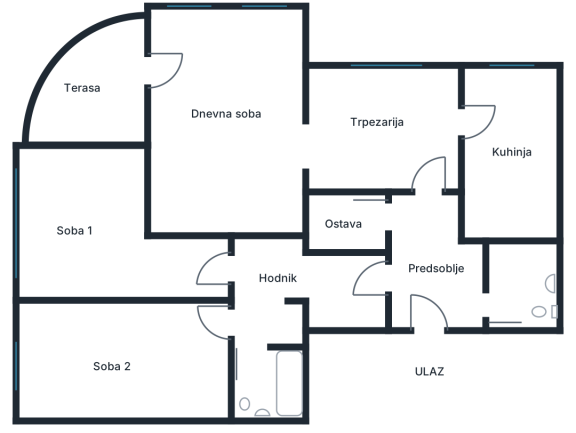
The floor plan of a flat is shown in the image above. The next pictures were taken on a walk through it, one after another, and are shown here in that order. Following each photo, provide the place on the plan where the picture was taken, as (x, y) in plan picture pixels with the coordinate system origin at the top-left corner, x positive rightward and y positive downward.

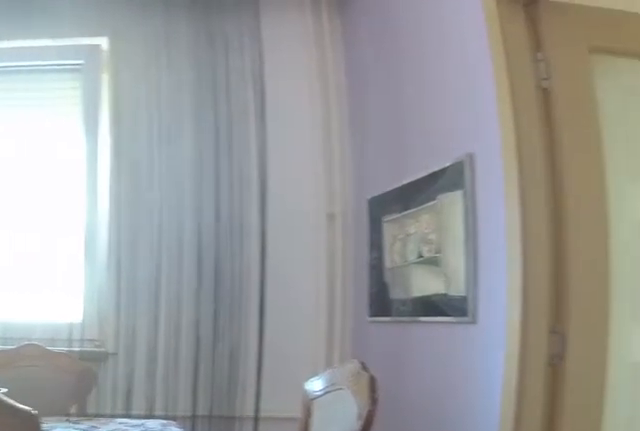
(434, 192)
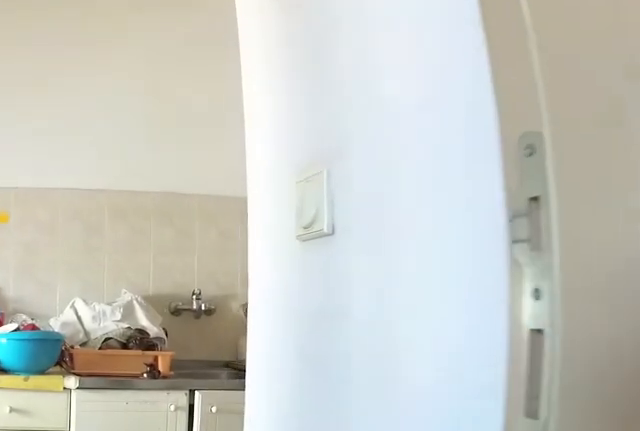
(433, 137)
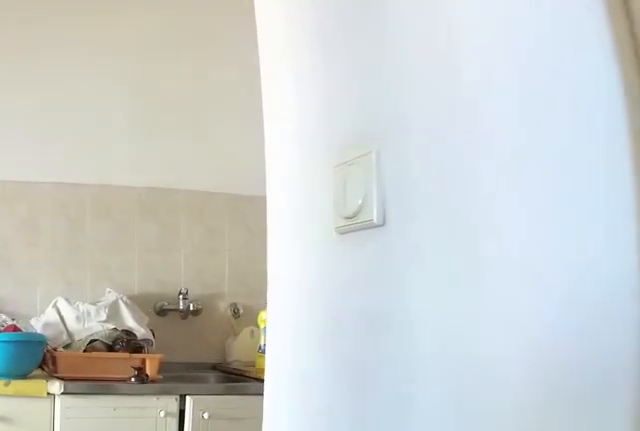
(436, 132)
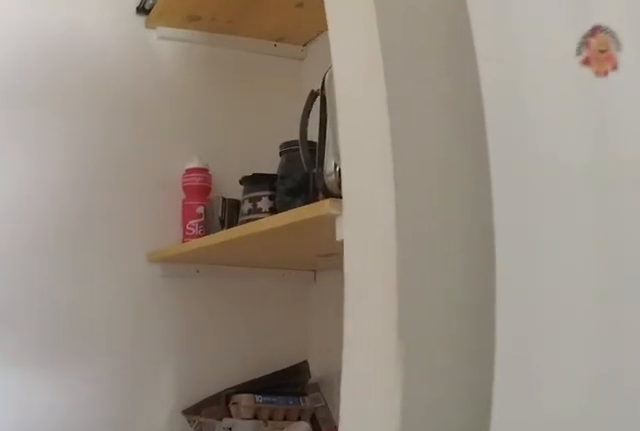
(507, 159)
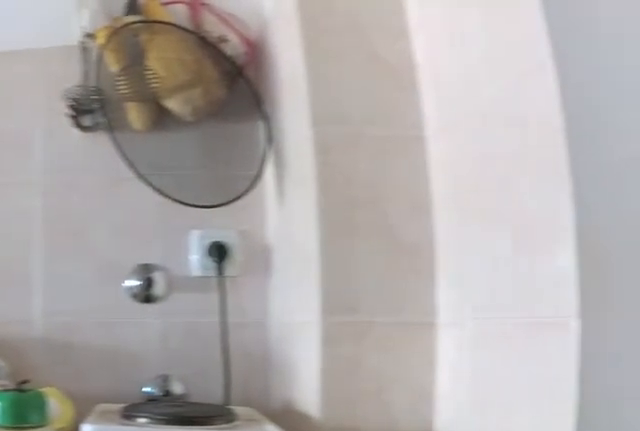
(491, 226)
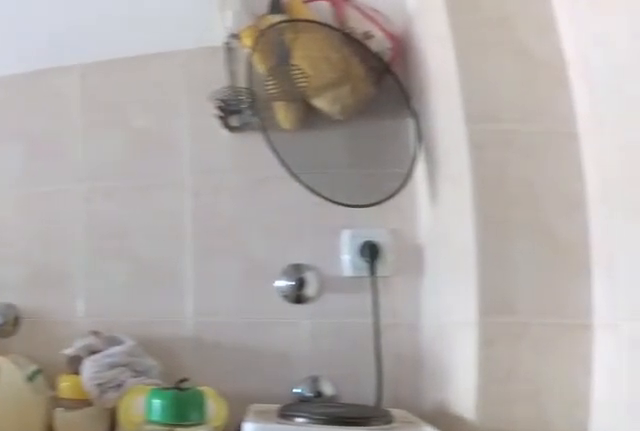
(491, 231)
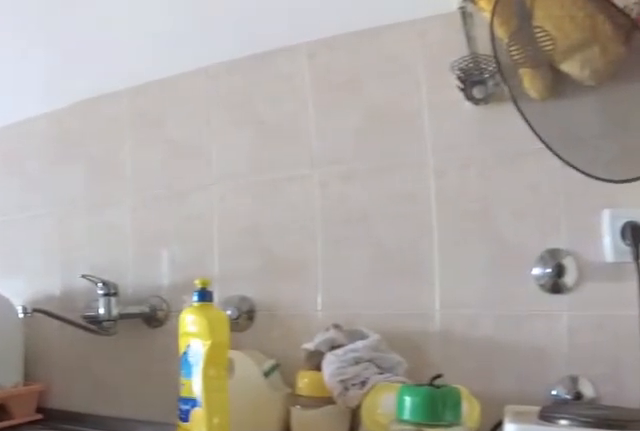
(493, 237)
